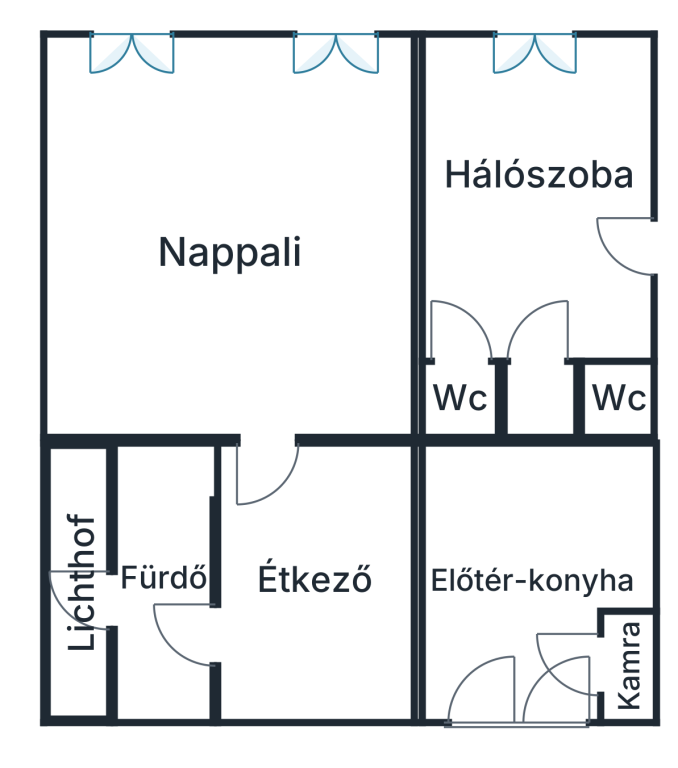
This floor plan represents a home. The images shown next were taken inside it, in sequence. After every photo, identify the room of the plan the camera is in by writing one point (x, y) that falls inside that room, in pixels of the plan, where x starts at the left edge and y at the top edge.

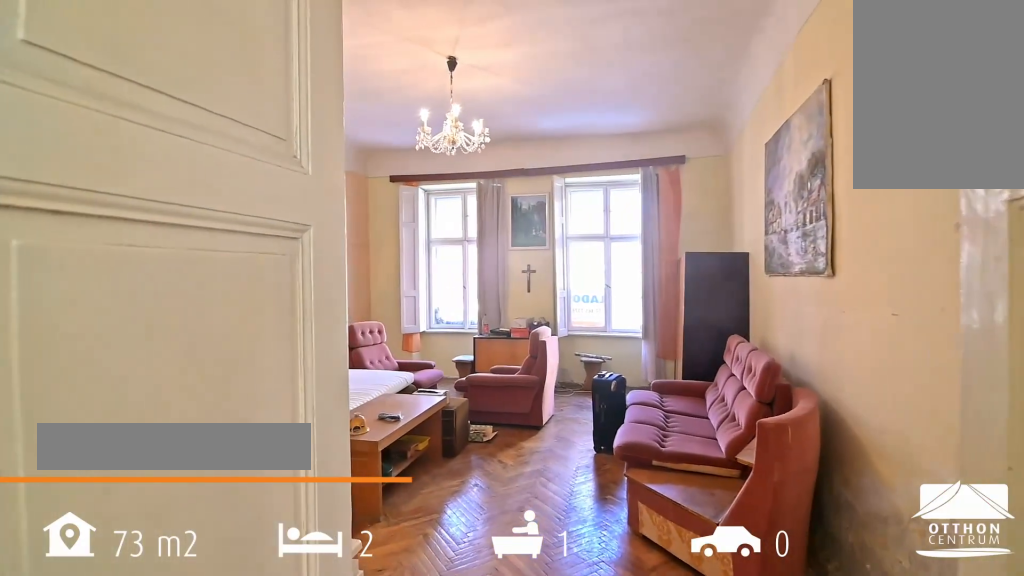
(239, 203)
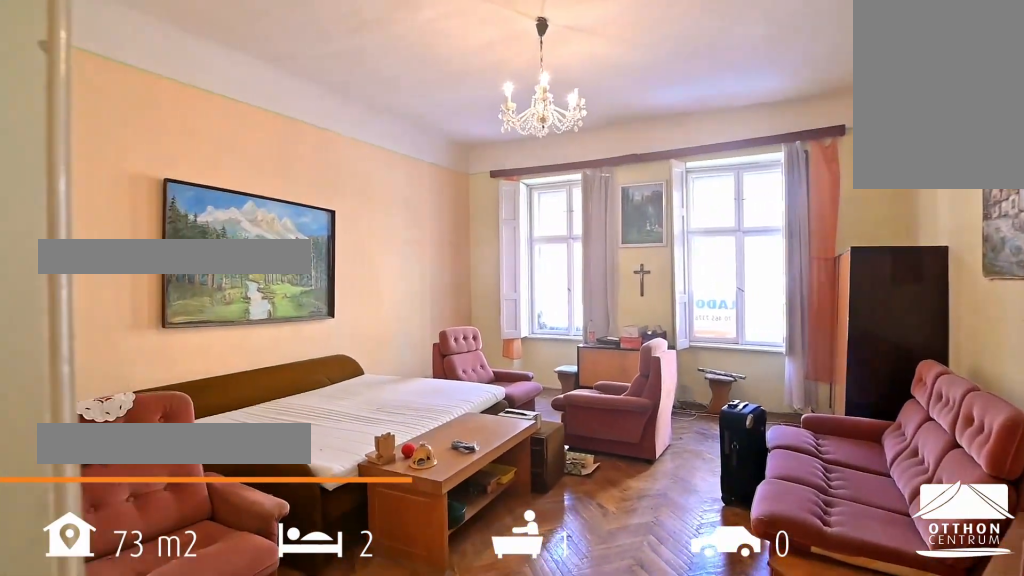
(239, 203)
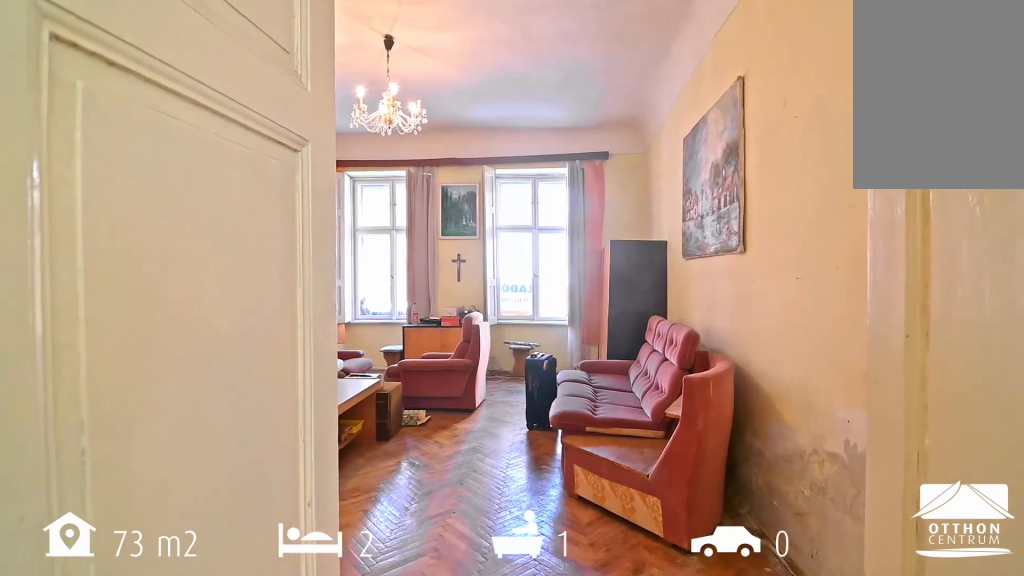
(239, 203)
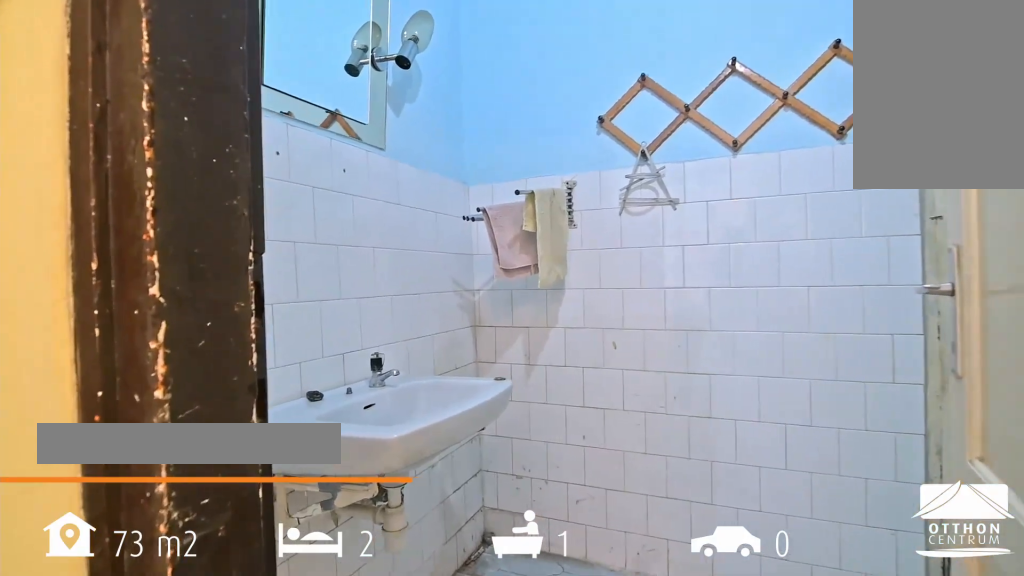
(163, 604)
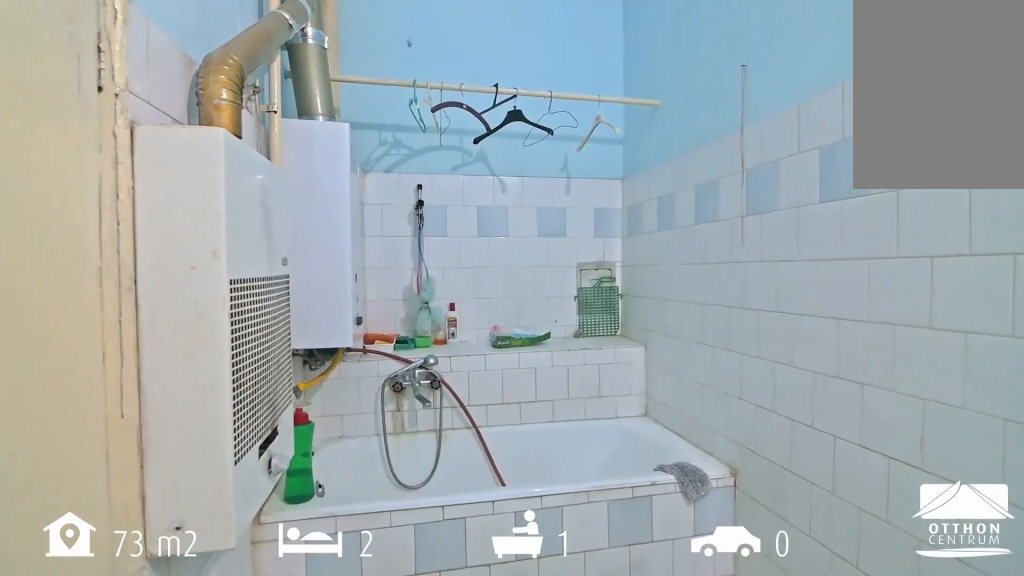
(163, 604)
